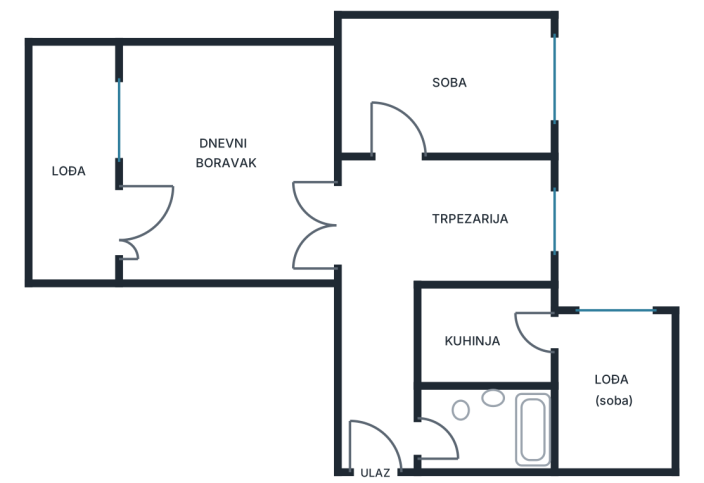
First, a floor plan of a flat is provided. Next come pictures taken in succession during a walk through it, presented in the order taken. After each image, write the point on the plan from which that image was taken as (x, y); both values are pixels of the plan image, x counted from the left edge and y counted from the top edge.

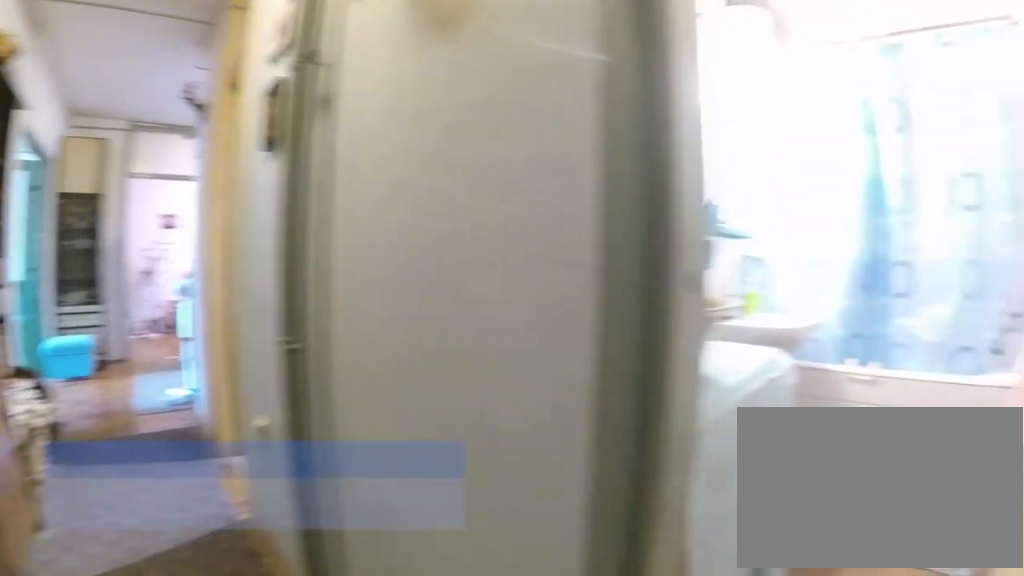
(380, 453)
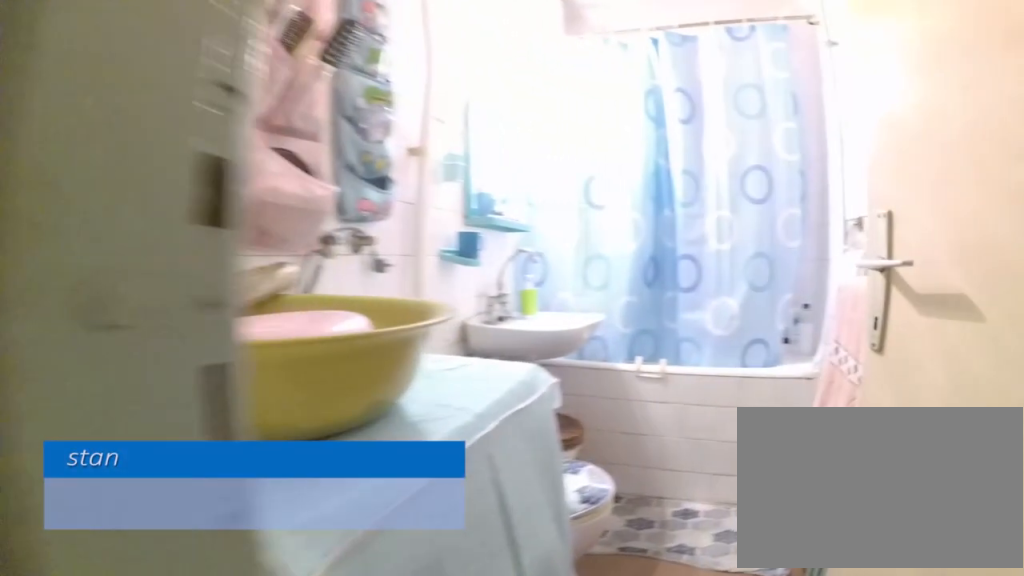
(389, 441)
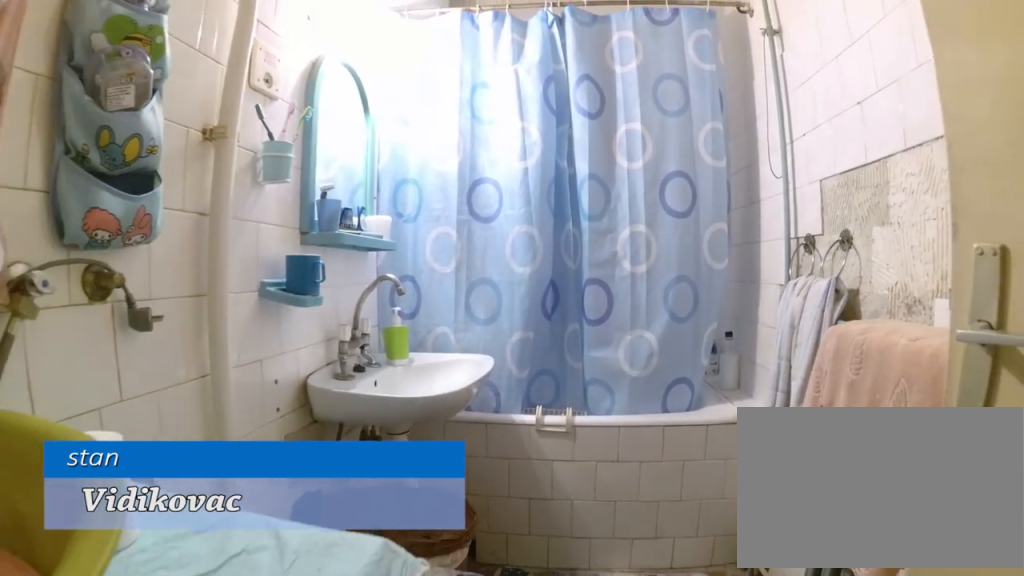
(424, 436)
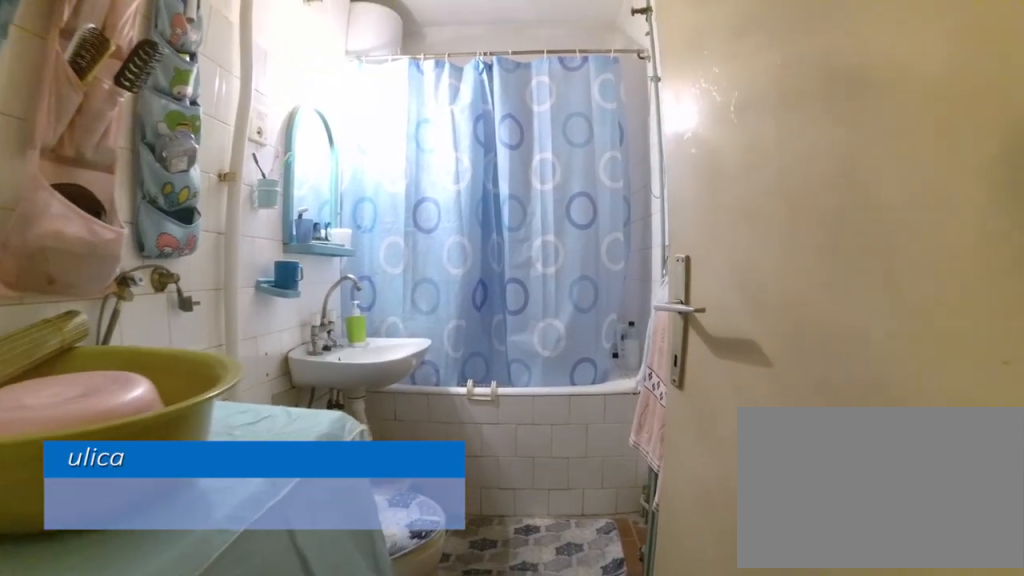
(397, 436)
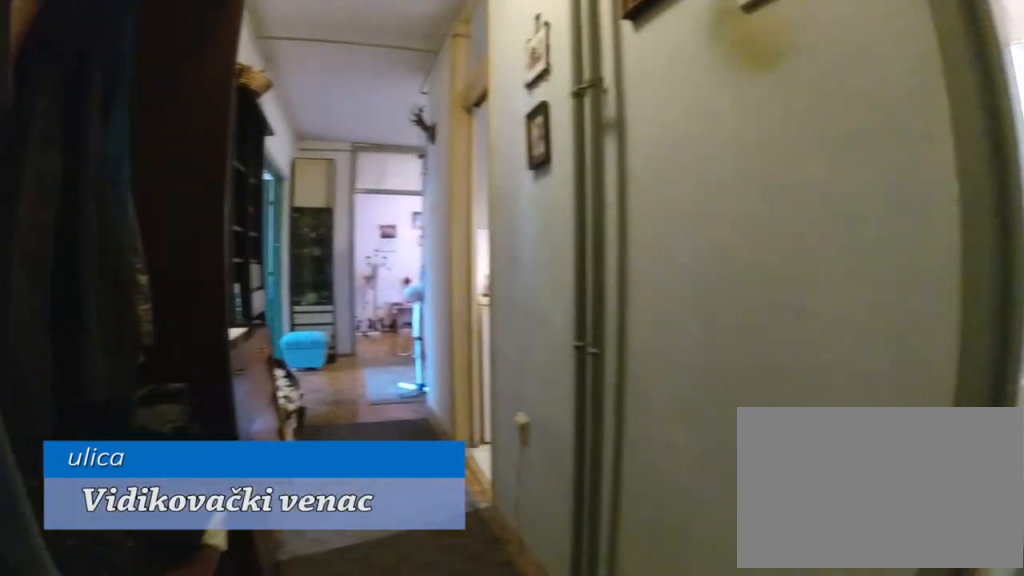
(377, 459)
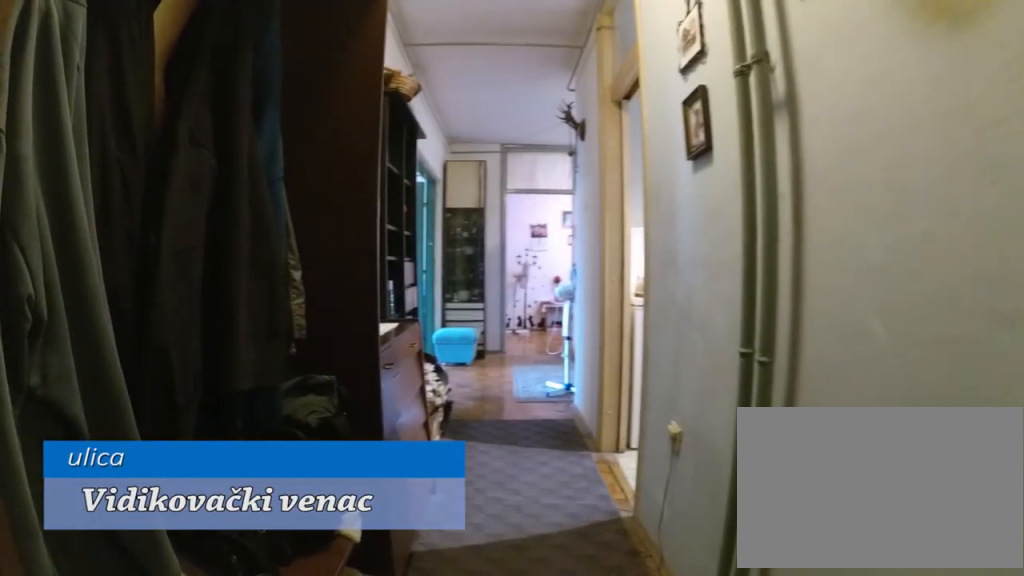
(381, 453)
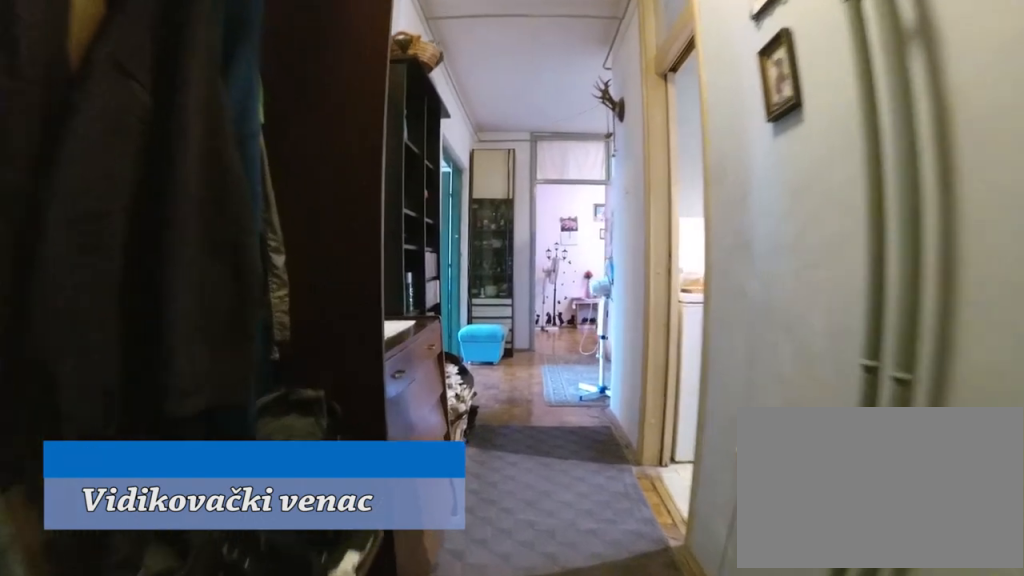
(378, 436)
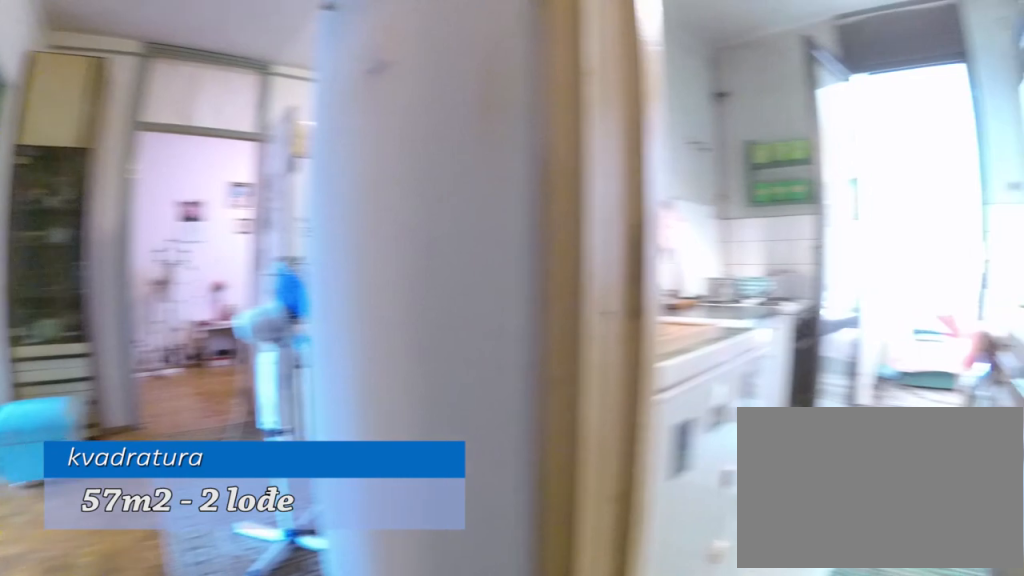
(373, 355)
